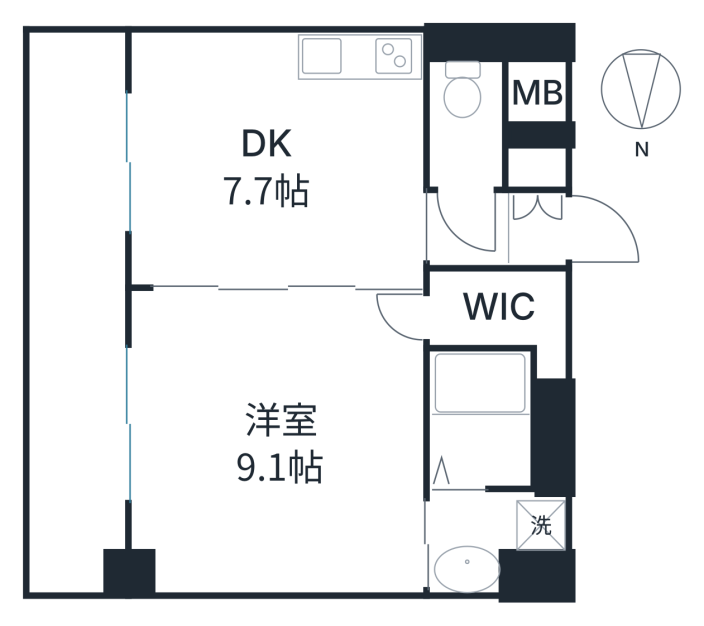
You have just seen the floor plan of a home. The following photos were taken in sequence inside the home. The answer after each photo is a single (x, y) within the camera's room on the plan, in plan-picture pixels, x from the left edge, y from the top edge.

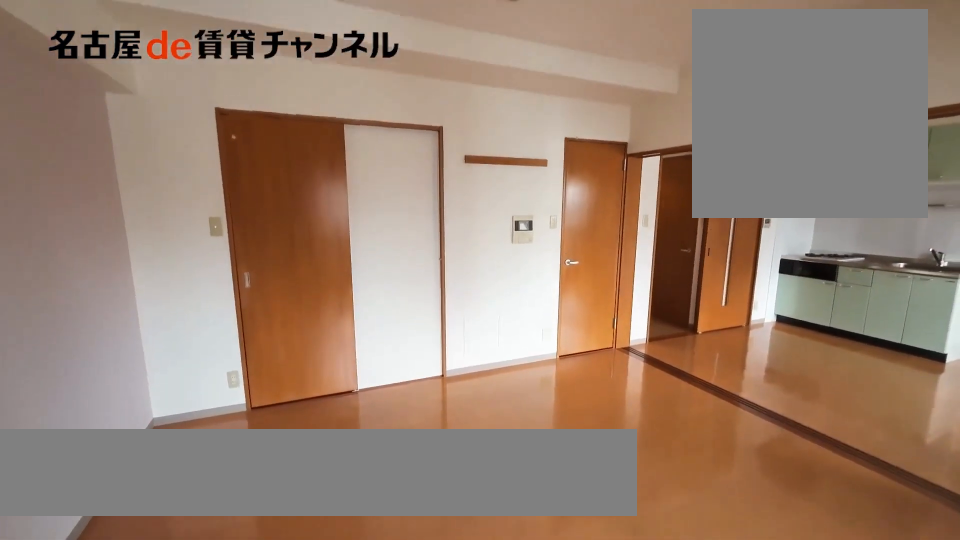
(273, 443)
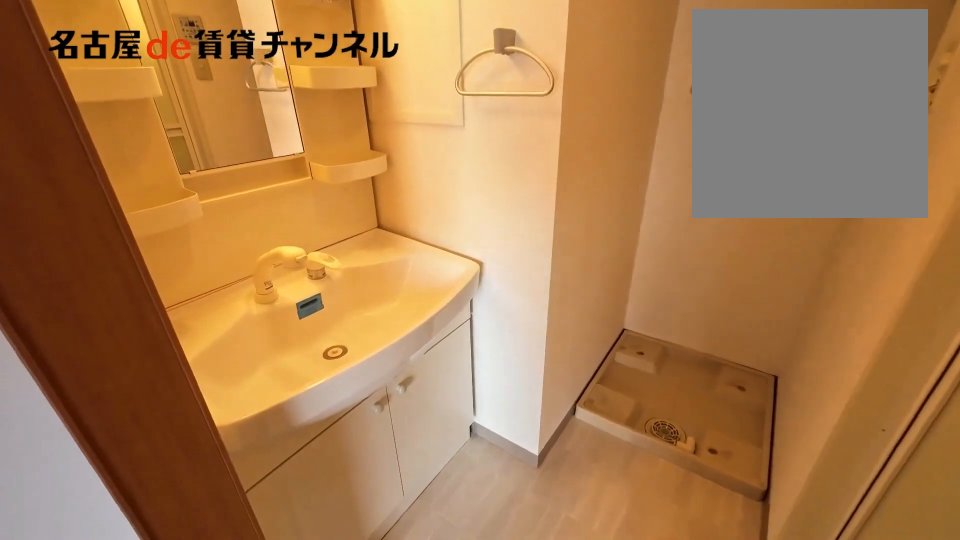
(493, 536)
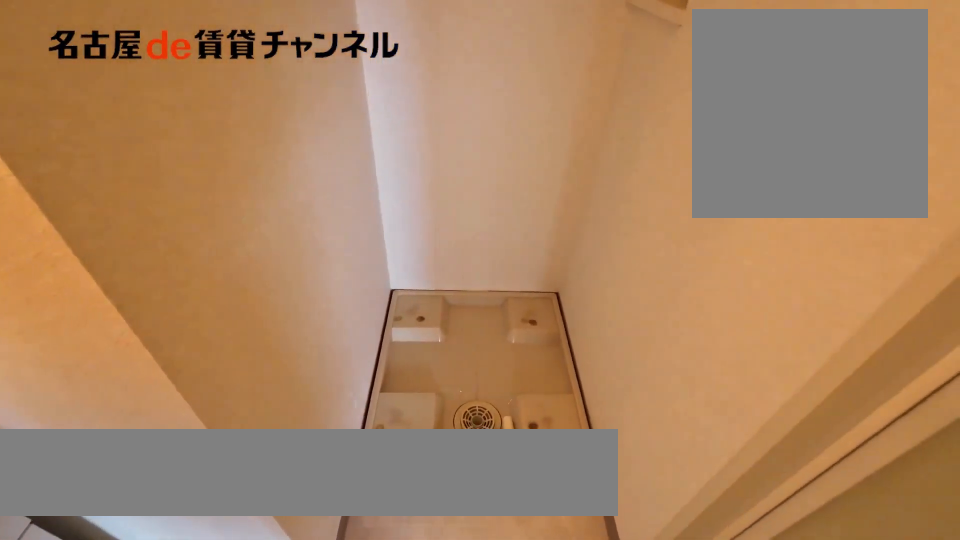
(493, 536)
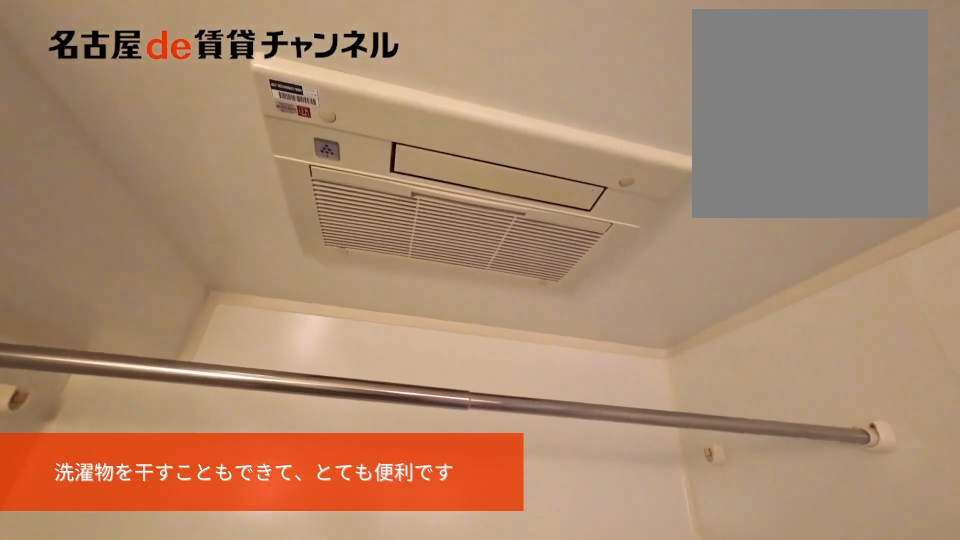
(481, 418)
